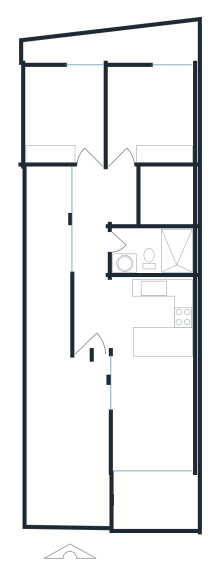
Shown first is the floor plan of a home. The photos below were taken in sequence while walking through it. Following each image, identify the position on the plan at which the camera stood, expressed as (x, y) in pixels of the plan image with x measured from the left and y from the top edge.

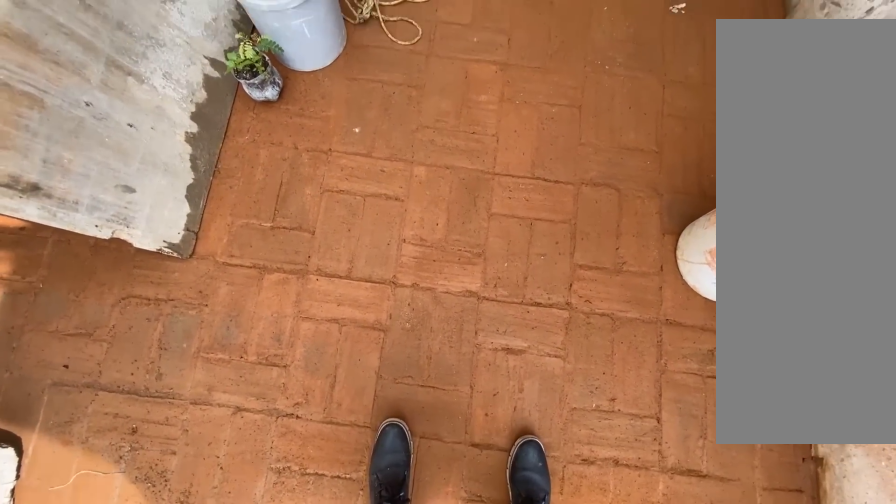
(67, 492)
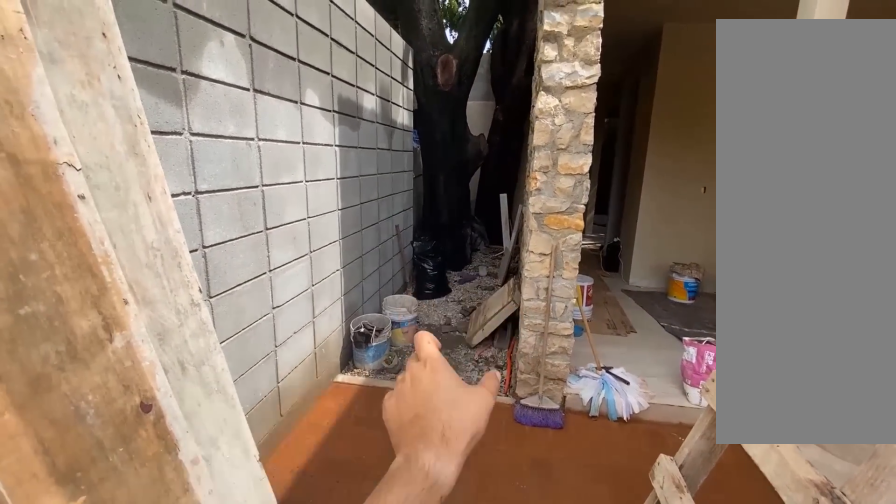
(67, 417)
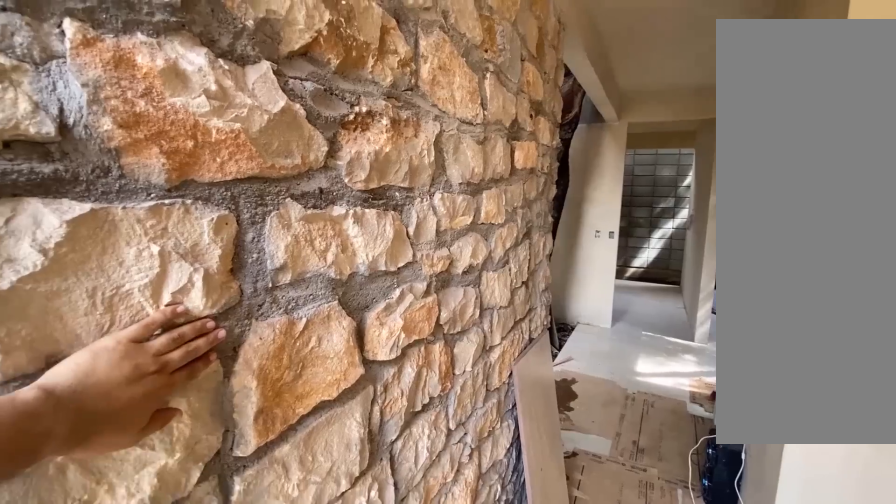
(89, 334)
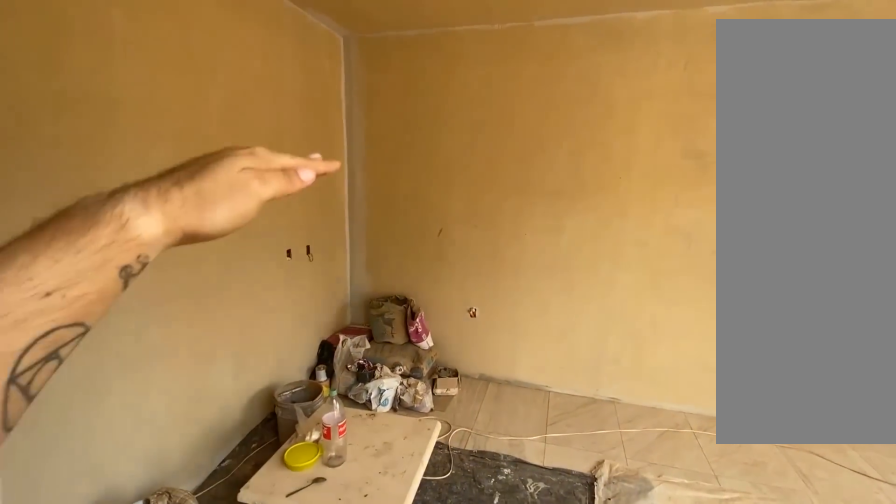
(109, 315)
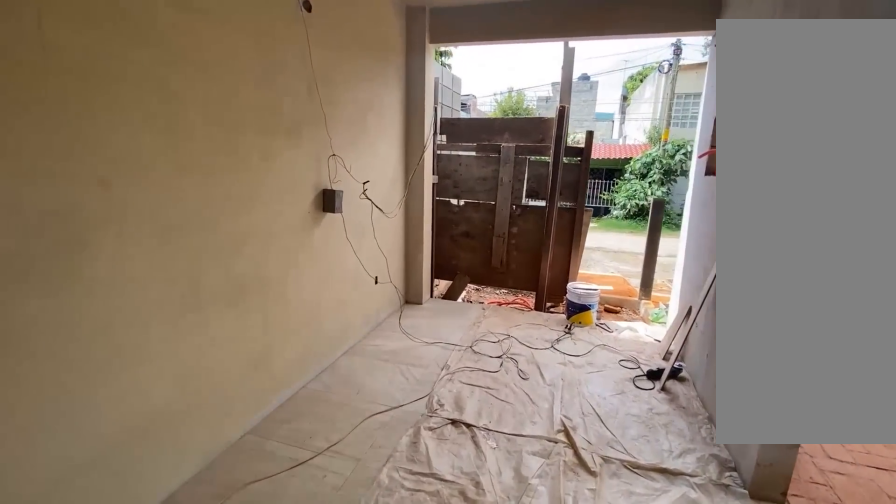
(148, 382)
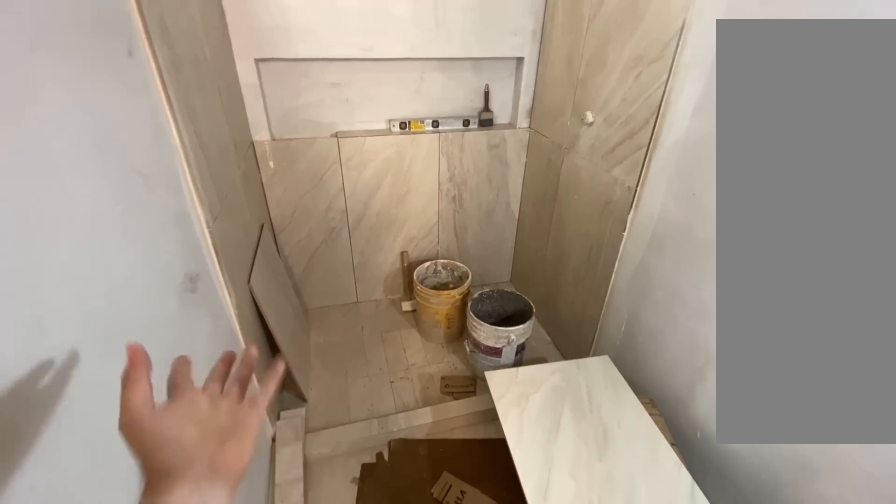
(94, 243)
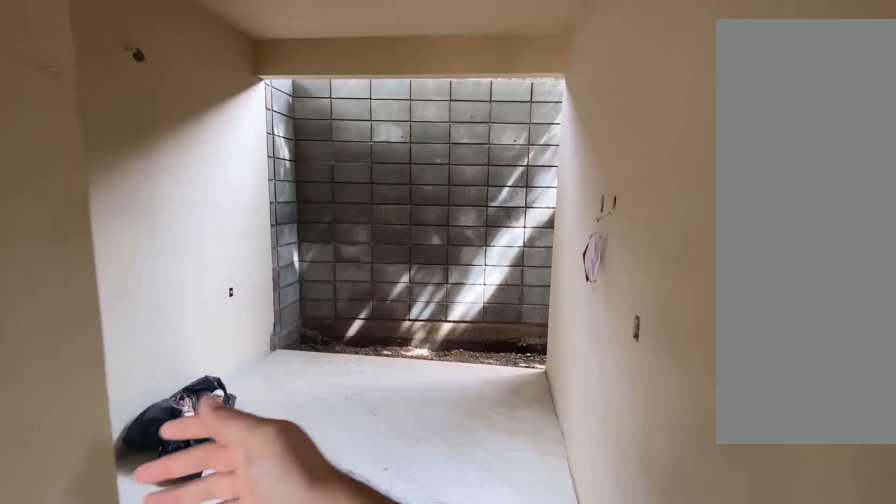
(107, 200)
